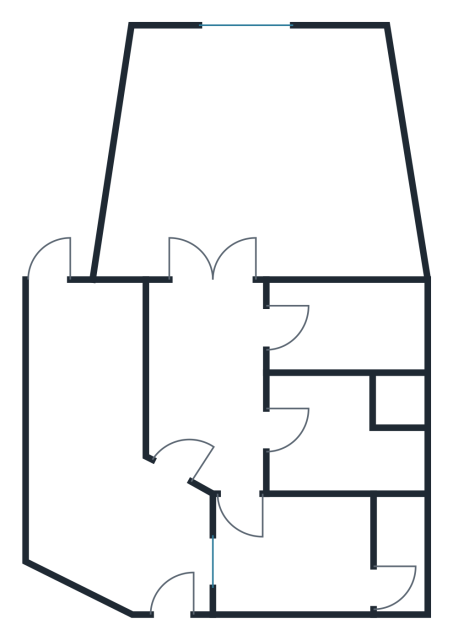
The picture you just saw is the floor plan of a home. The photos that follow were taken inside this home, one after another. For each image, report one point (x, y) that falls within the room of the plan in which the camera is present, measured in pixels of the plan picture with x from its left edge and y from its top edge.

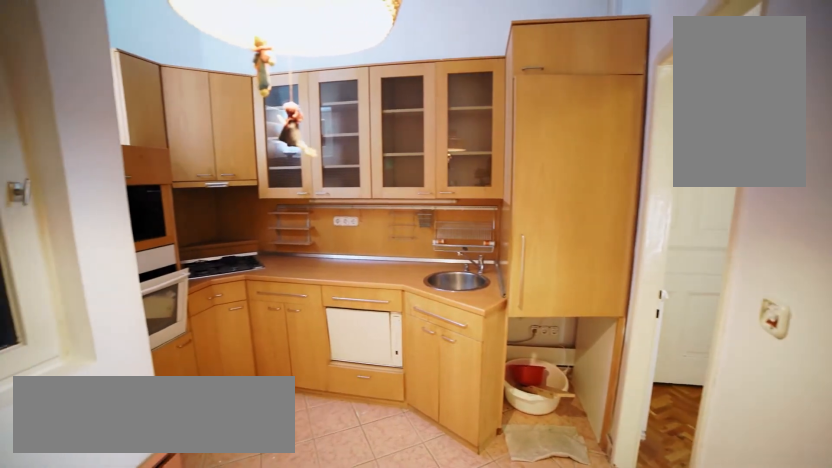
(335, 404)
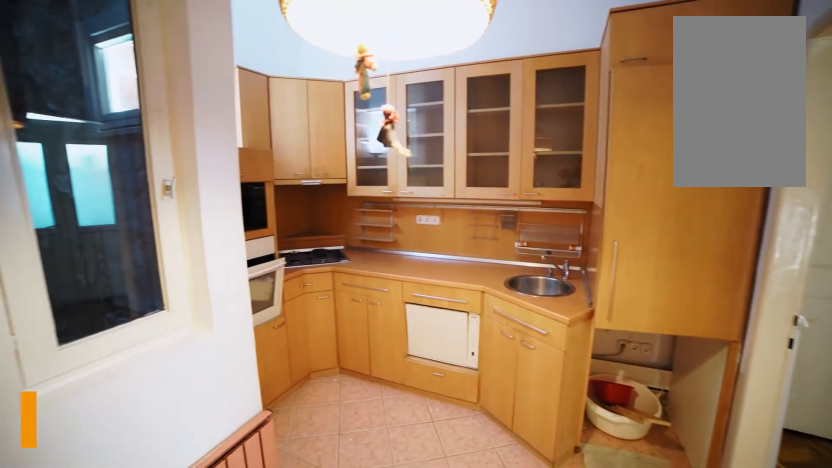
(334, 405)
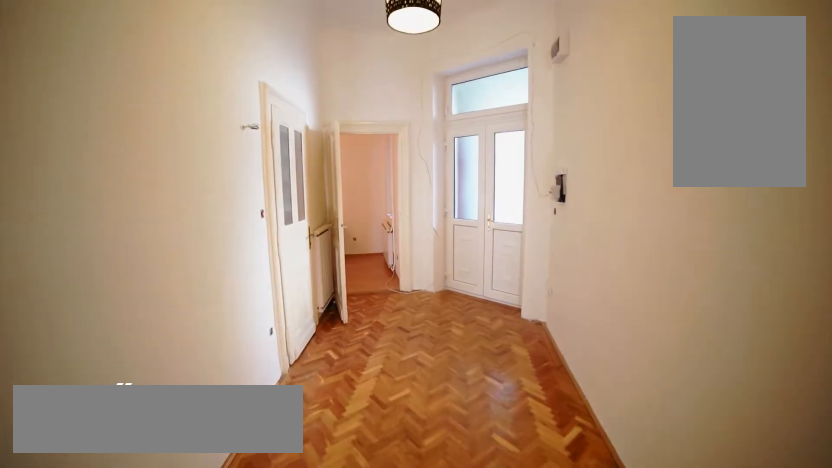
(224, 344)
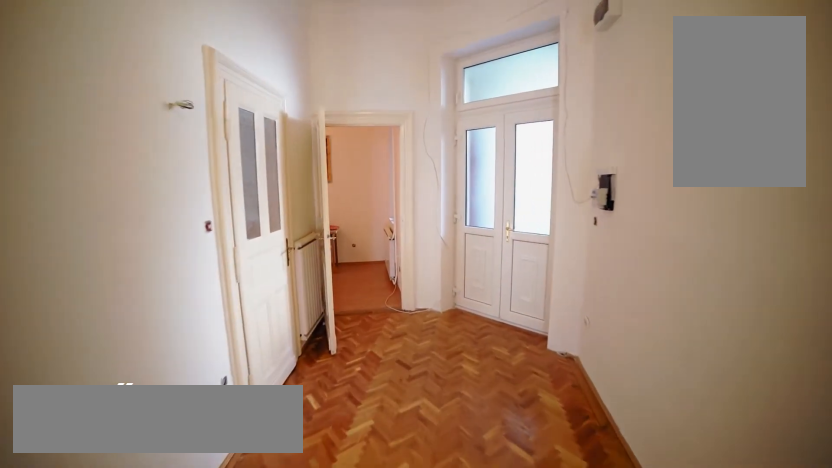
(228, 364)
